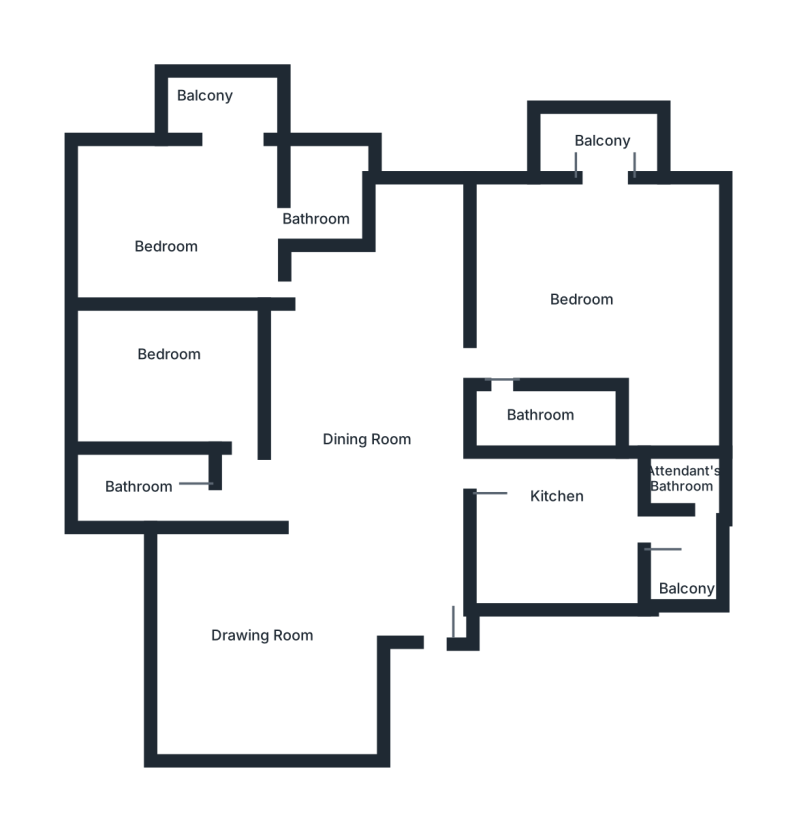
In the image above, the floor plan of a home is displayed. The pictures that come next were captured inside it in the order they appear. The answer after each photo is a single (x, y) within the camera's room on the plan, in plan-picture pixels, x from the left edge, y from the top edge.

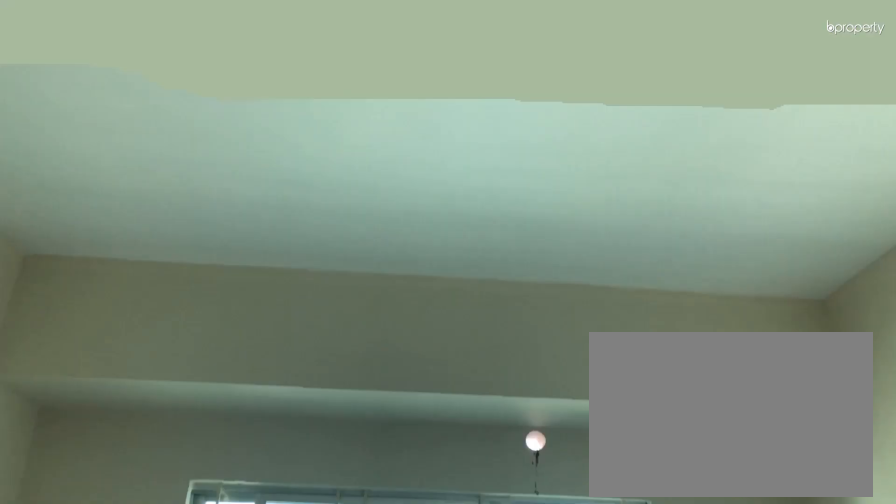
(180, 373)
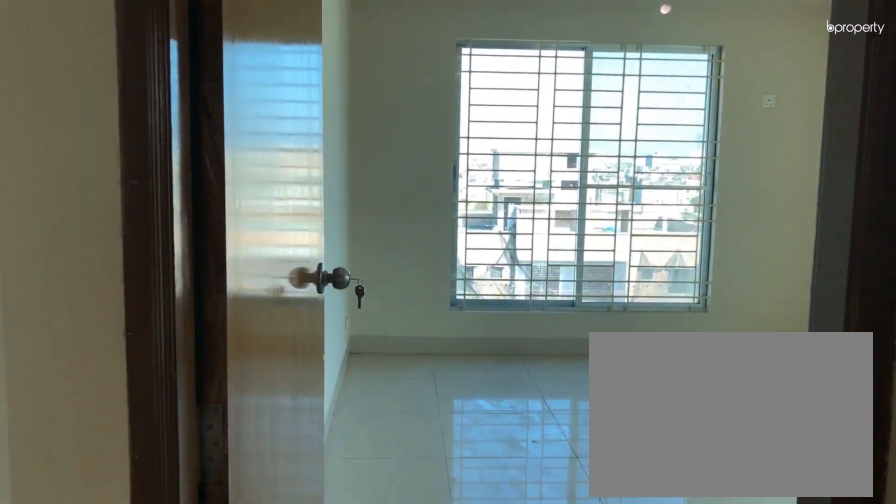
(334, 299)
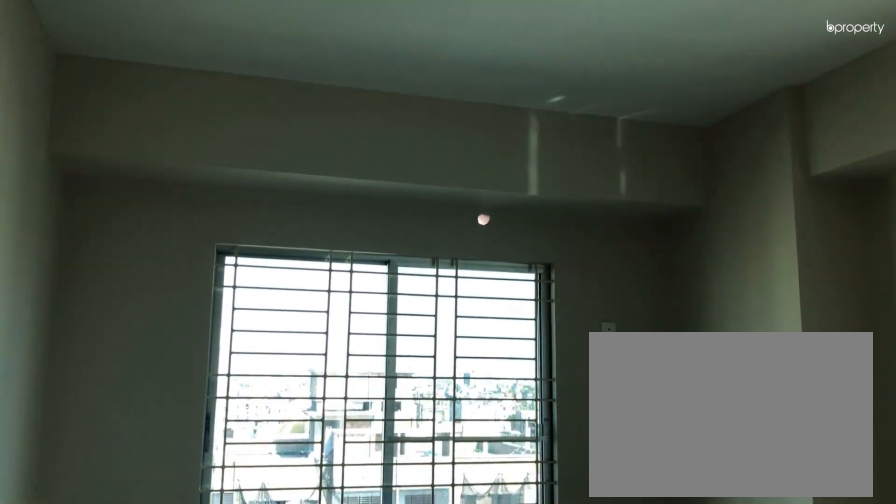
(191, 219)
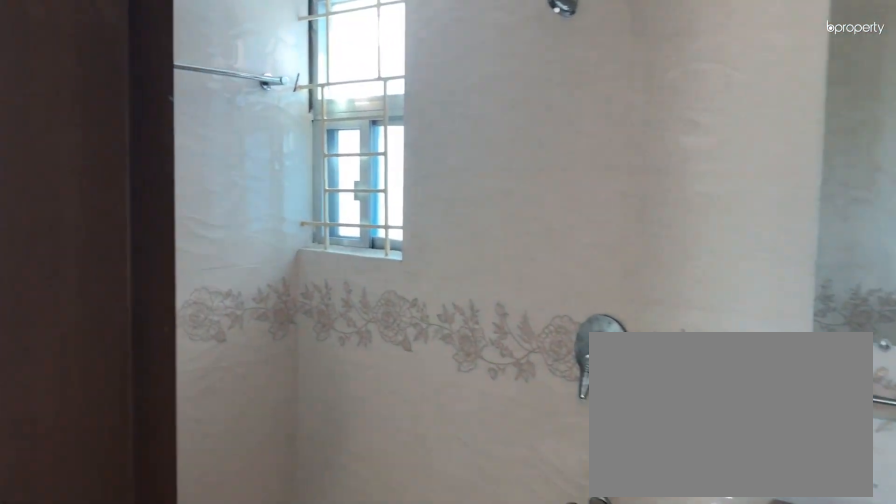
(328, 204)
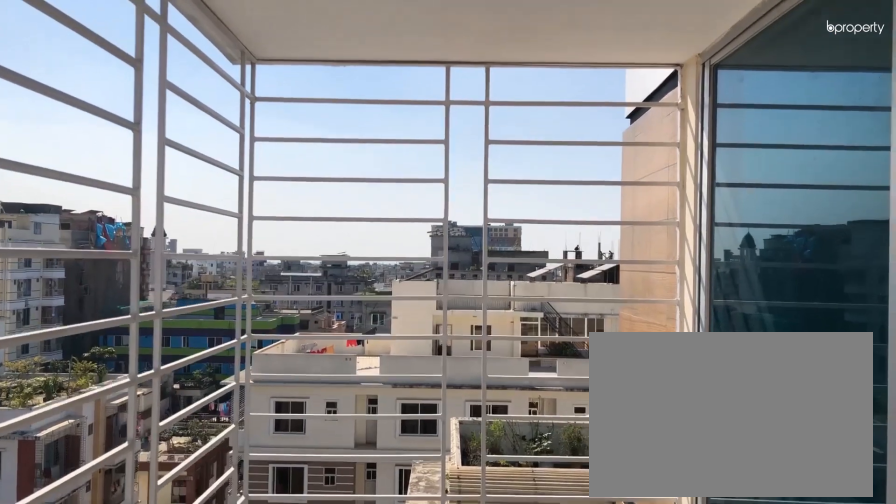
(604, 148)
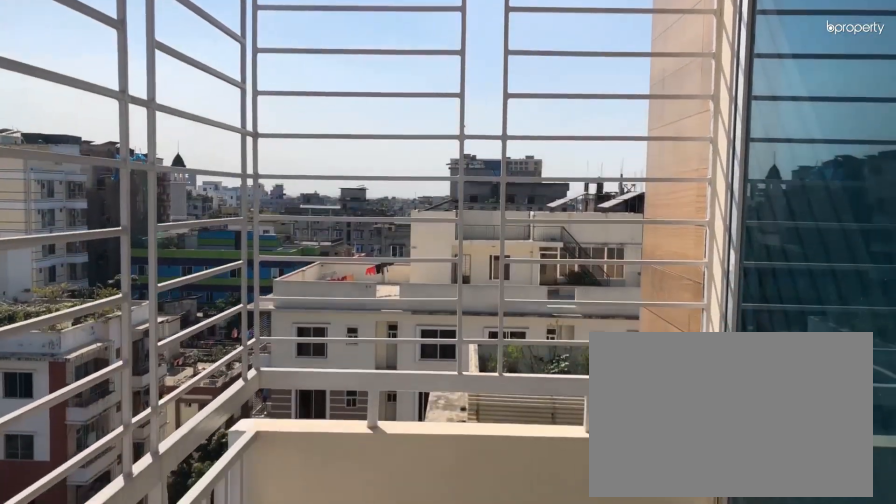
(604, 148)
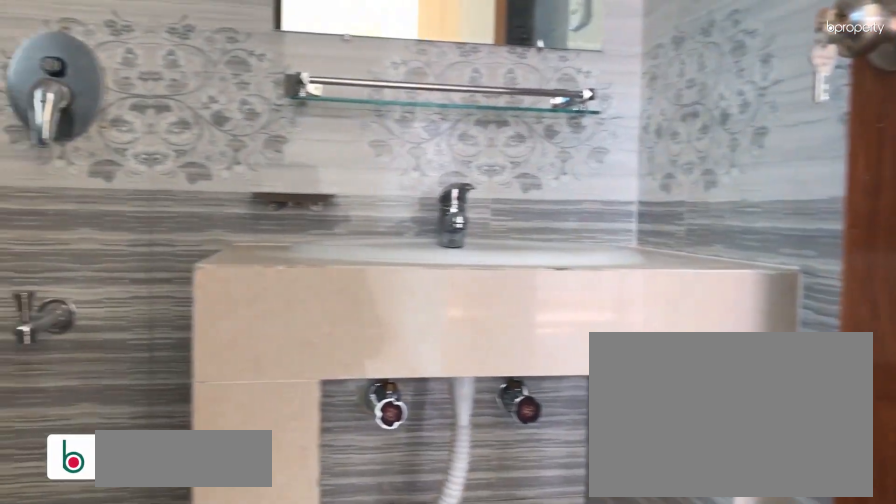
(544, 417)
